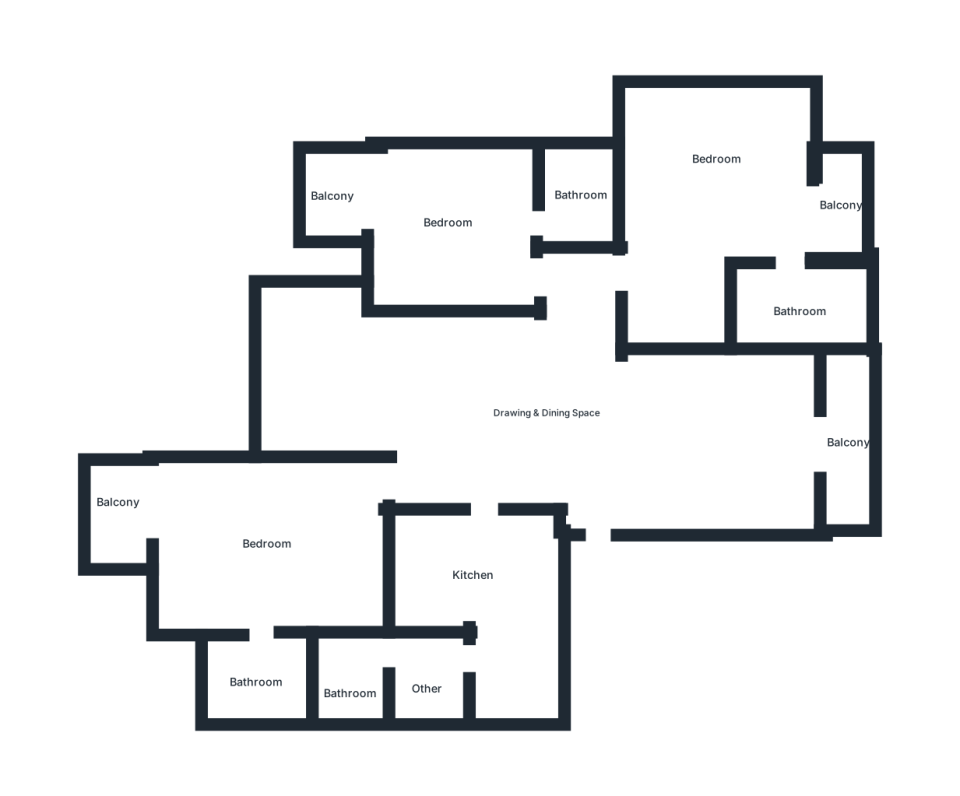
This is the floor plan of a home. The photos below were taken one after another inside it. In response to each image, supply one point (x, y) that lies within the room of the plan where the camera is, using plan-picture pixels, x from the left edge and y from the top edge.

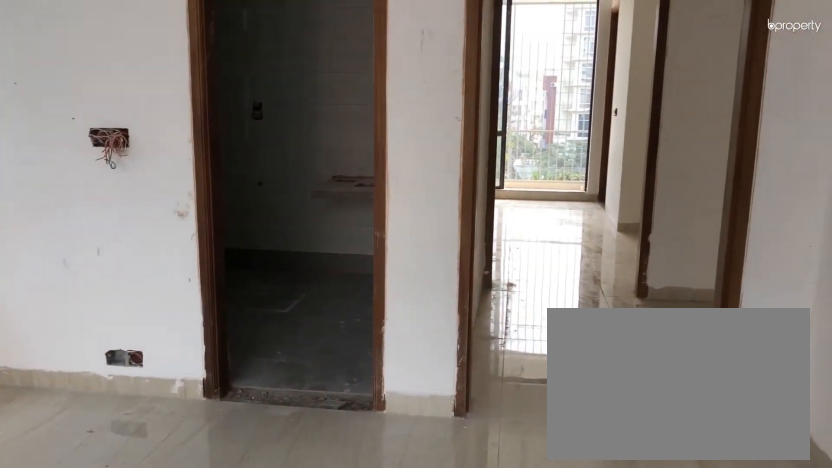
(412, 227)
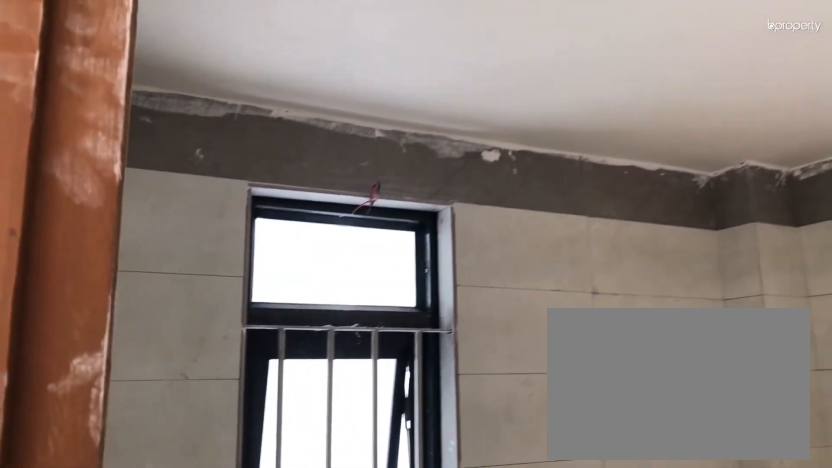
(581, 201)
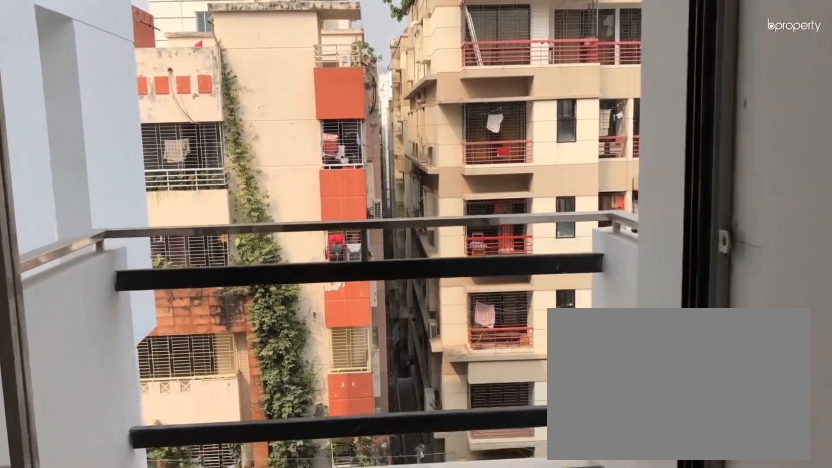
(393, 208)
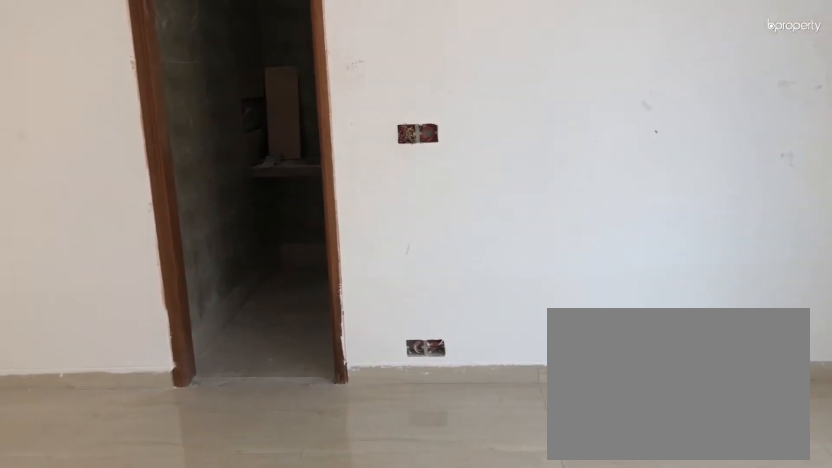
(277, 553)
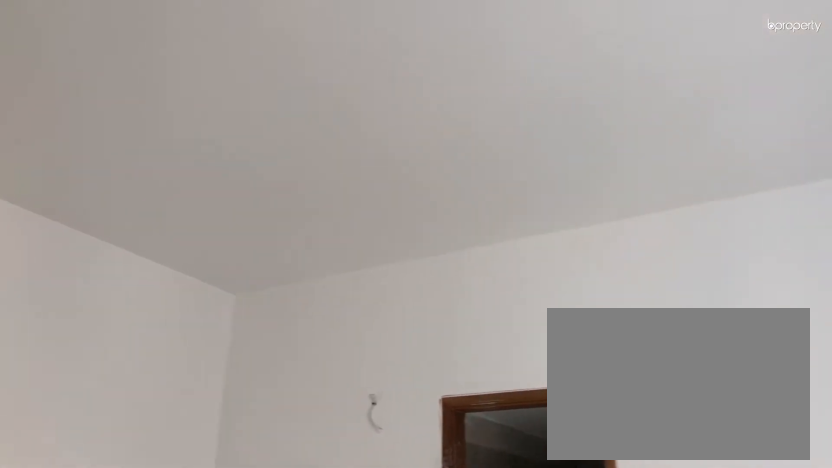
(277, 553)
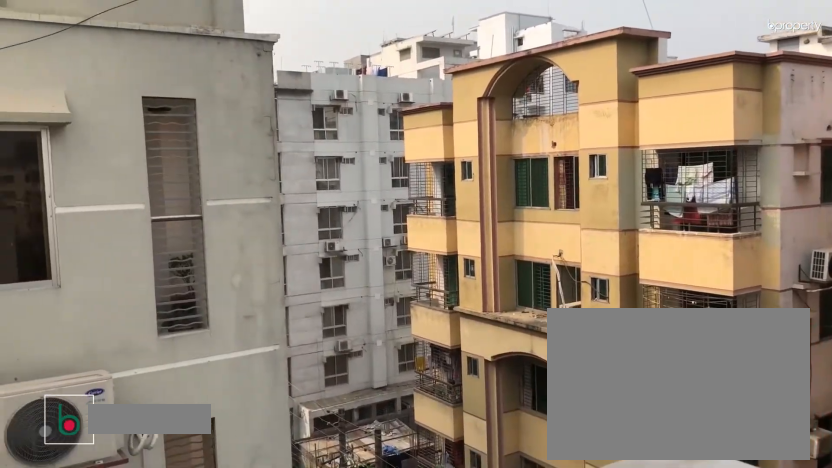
(120, 513)
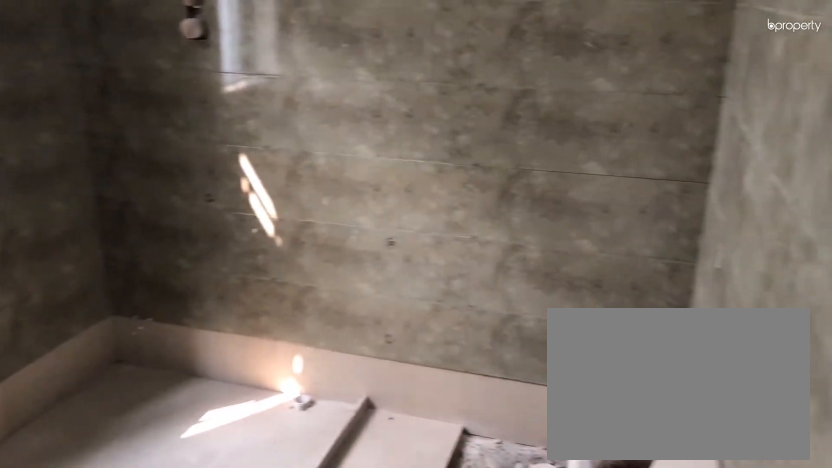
(272, 675)
